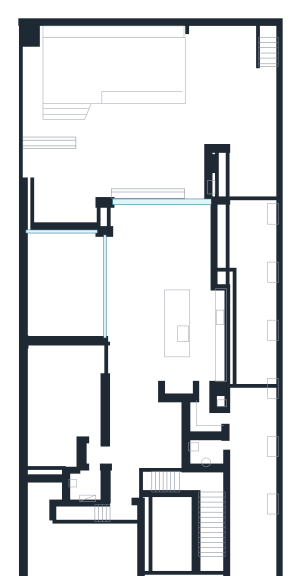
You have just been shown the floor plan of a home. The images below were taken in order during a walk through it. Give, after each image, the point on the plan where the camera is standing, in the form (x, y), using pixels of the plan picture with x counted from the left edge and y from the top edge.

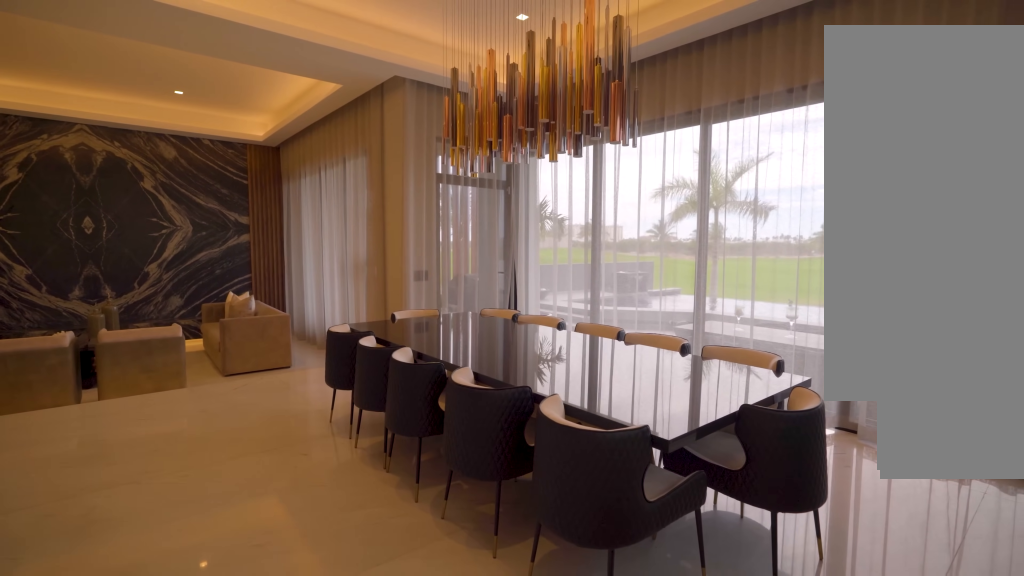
(186, 275)
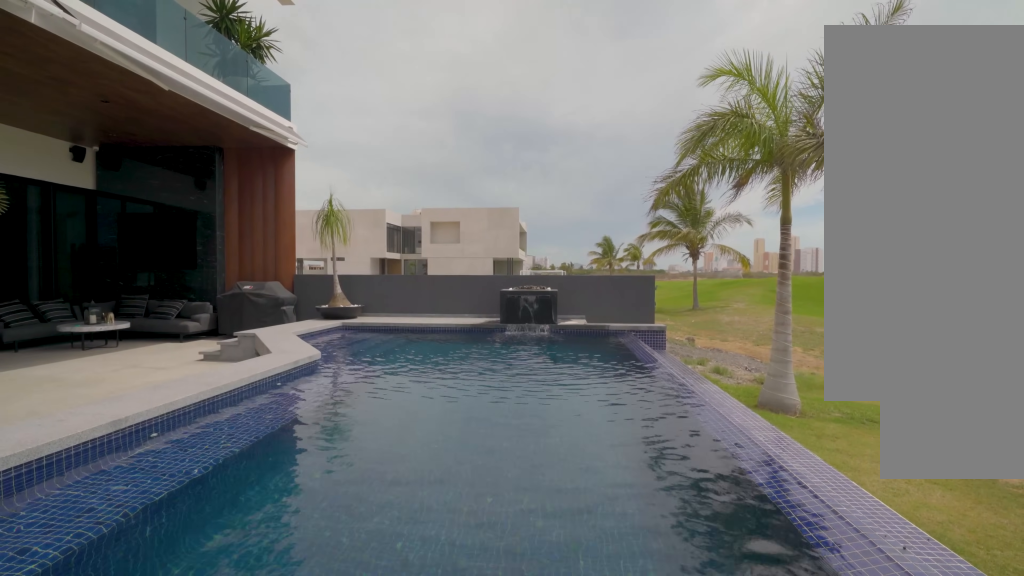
(207, 73)
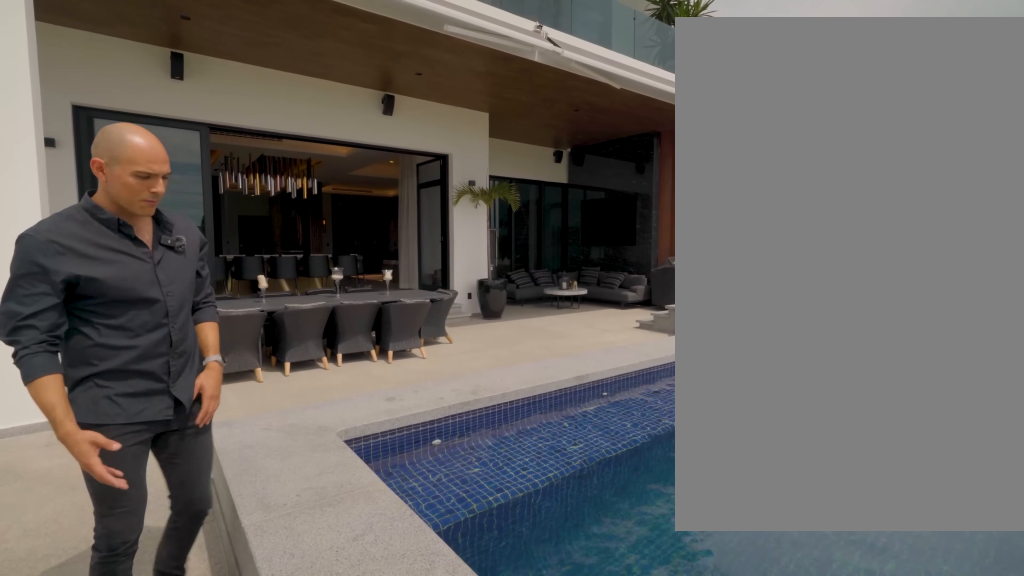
(208, 73)
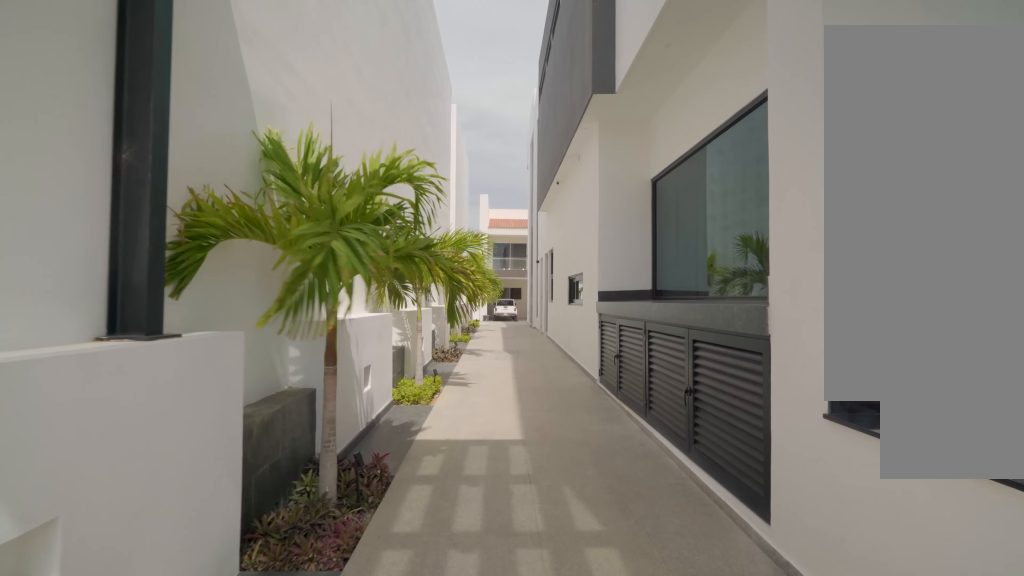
(250, 196)
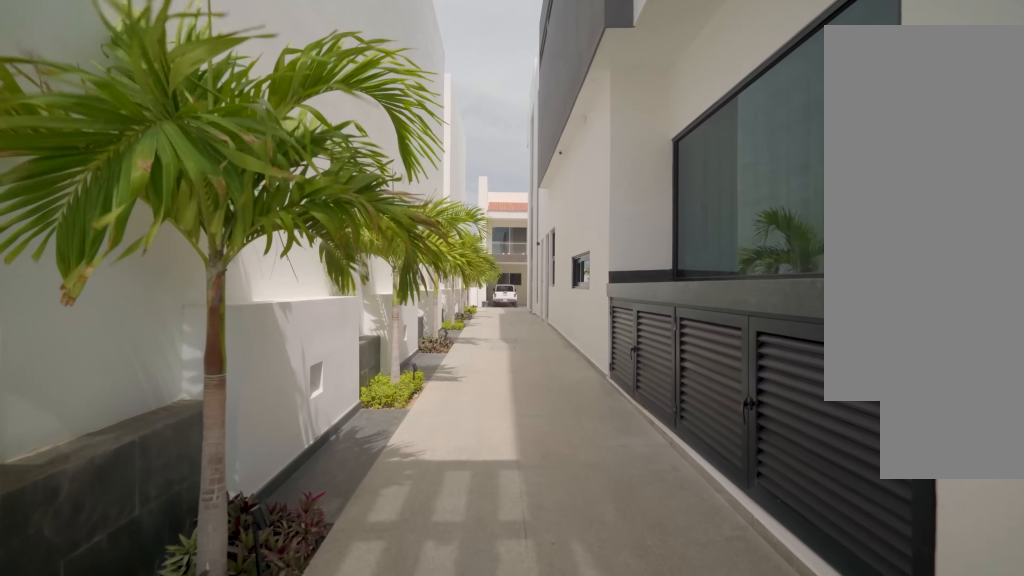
(250, 196)
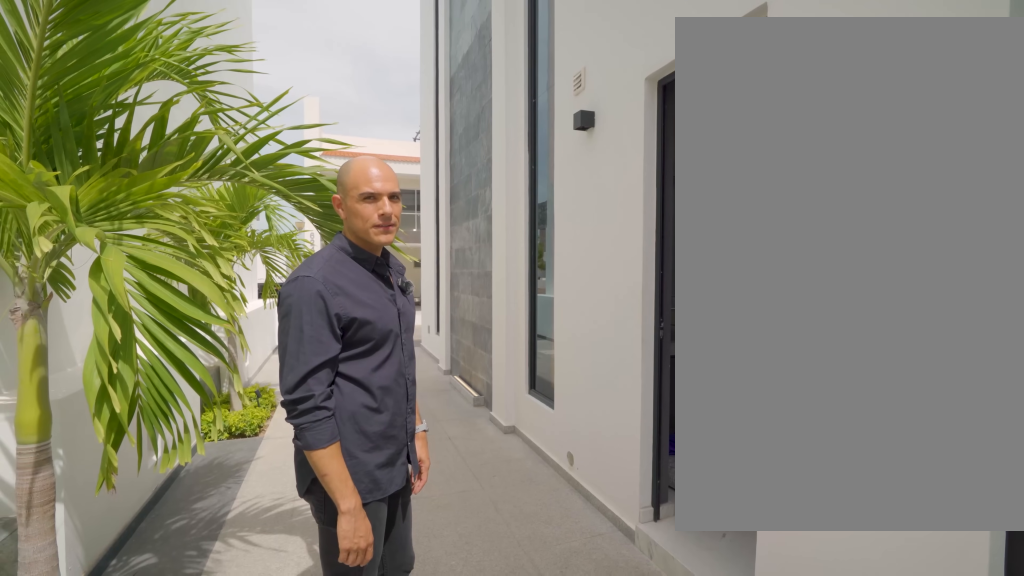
(250, 397)
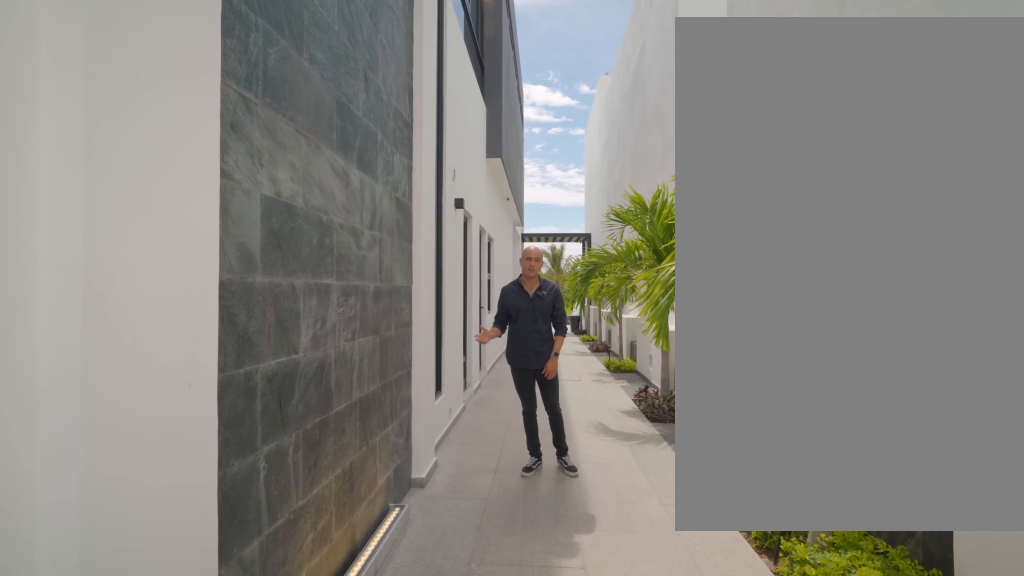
(256, 560)
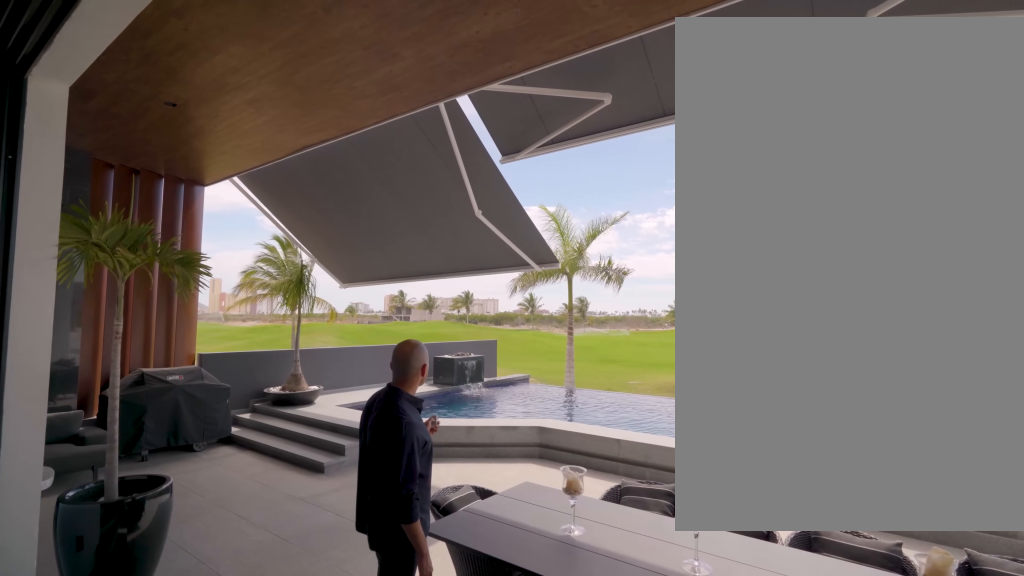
(150, 200)
